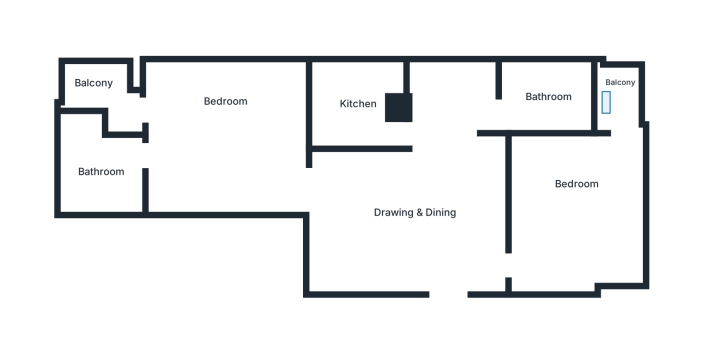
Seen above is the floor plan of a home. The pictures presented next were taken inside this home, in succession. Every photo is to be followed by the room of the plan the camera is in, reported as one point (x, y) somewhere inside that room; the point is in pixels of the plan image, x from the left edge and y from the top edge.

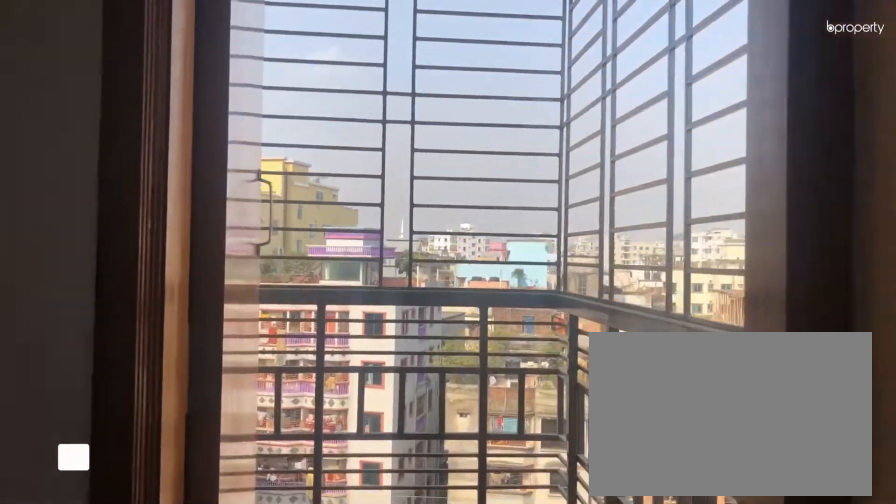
(622, 91)
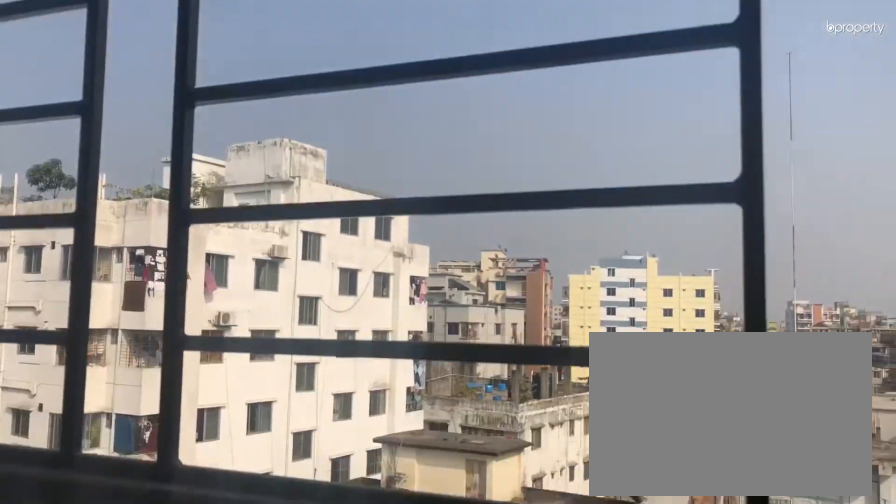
(622, 91)
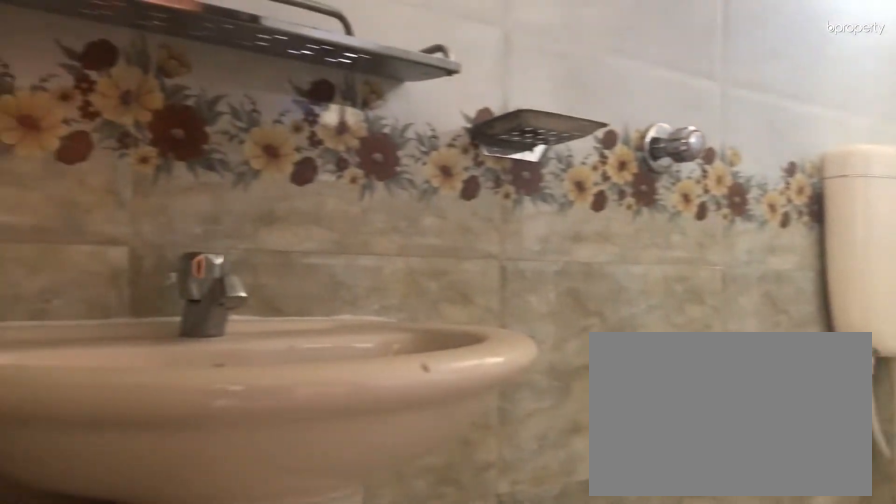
(552, 92)
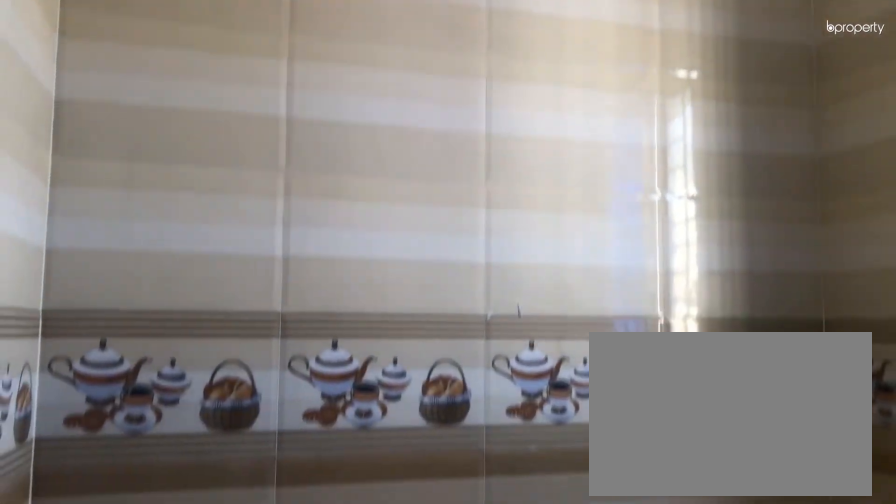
(356, 103)
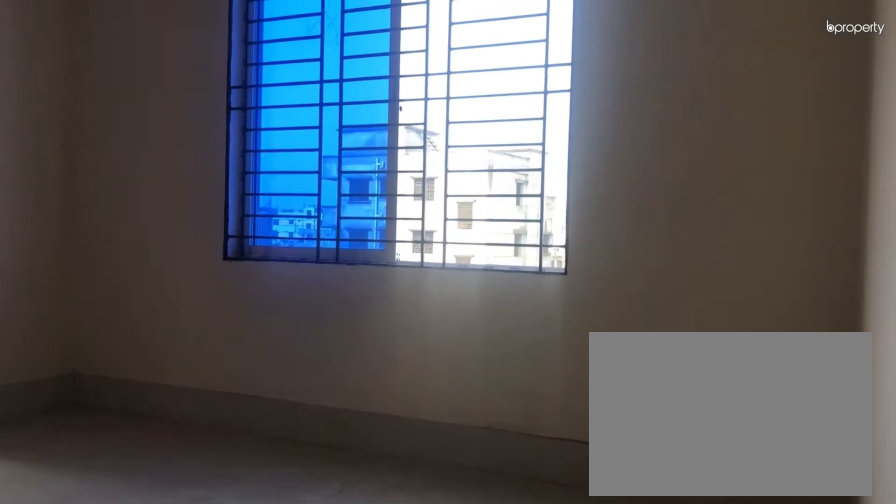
(219, 137)
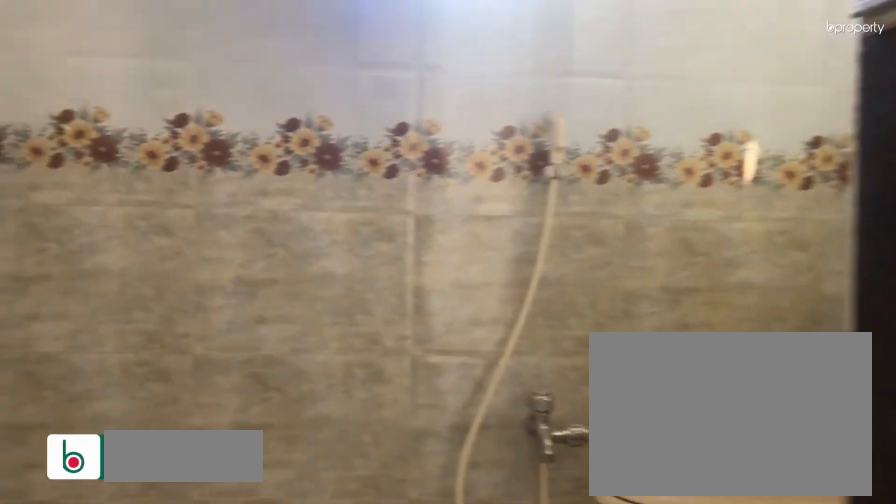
(98, 170)
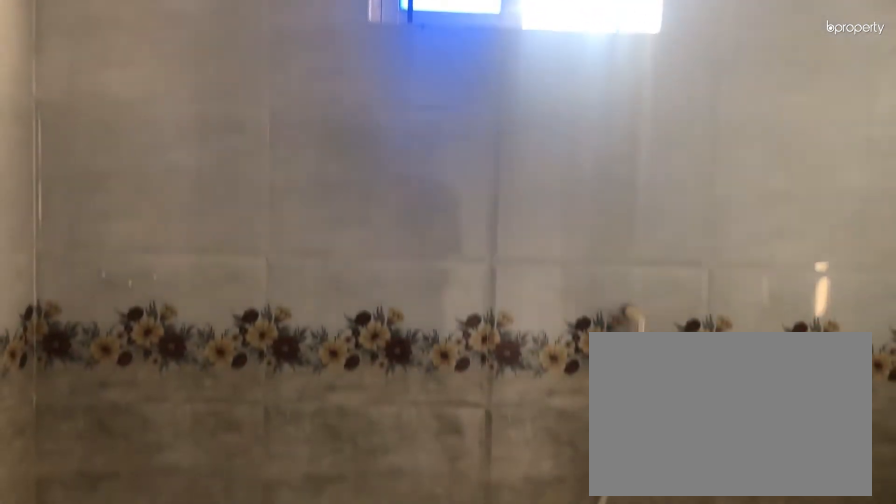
(98, 170)
